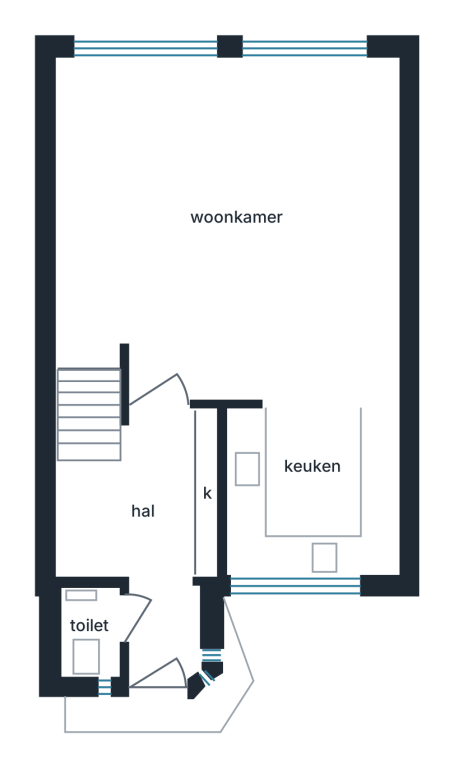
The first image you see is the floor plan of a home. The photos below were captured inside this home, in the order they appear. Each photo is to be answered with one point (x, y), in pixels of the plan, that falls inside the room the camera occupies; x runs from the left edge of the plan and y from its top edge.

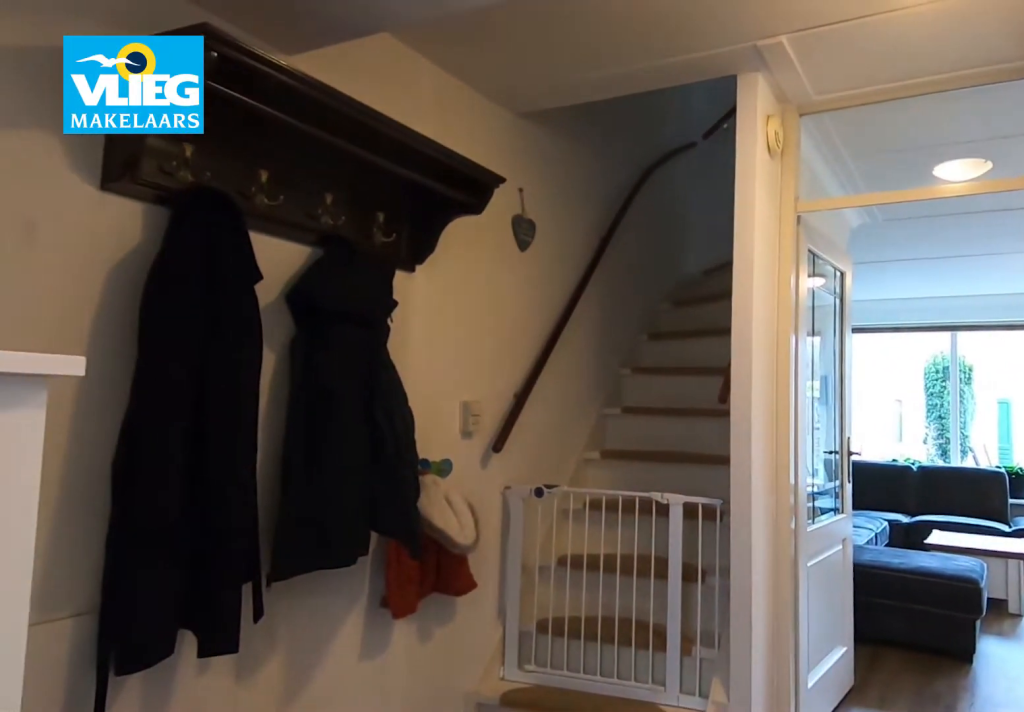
(139, 537)
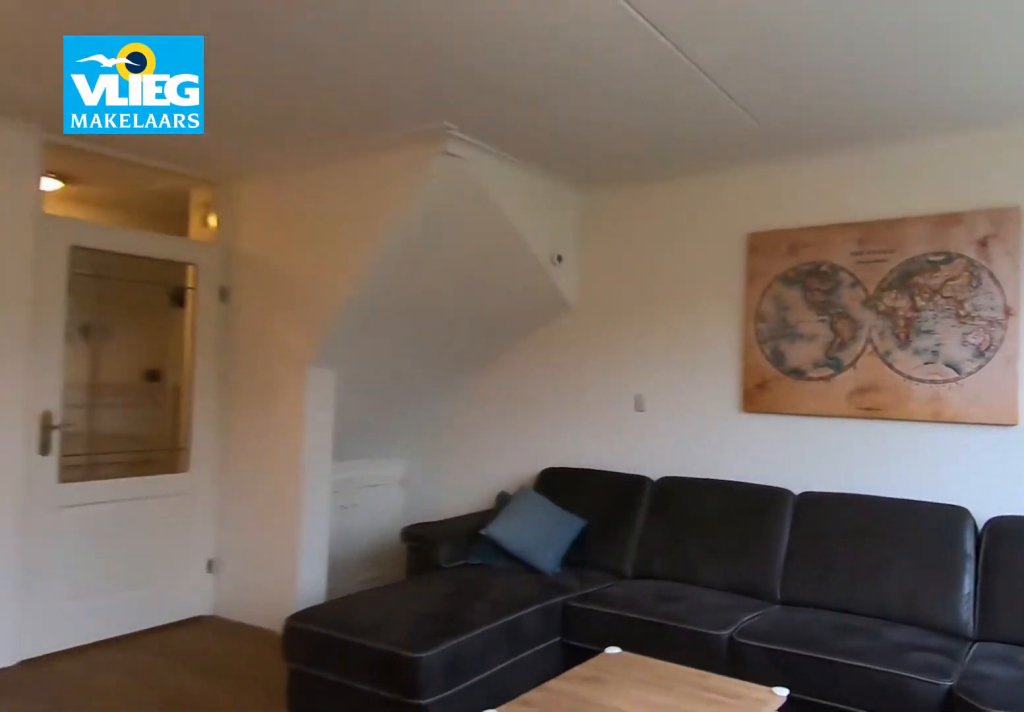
(222, 155)
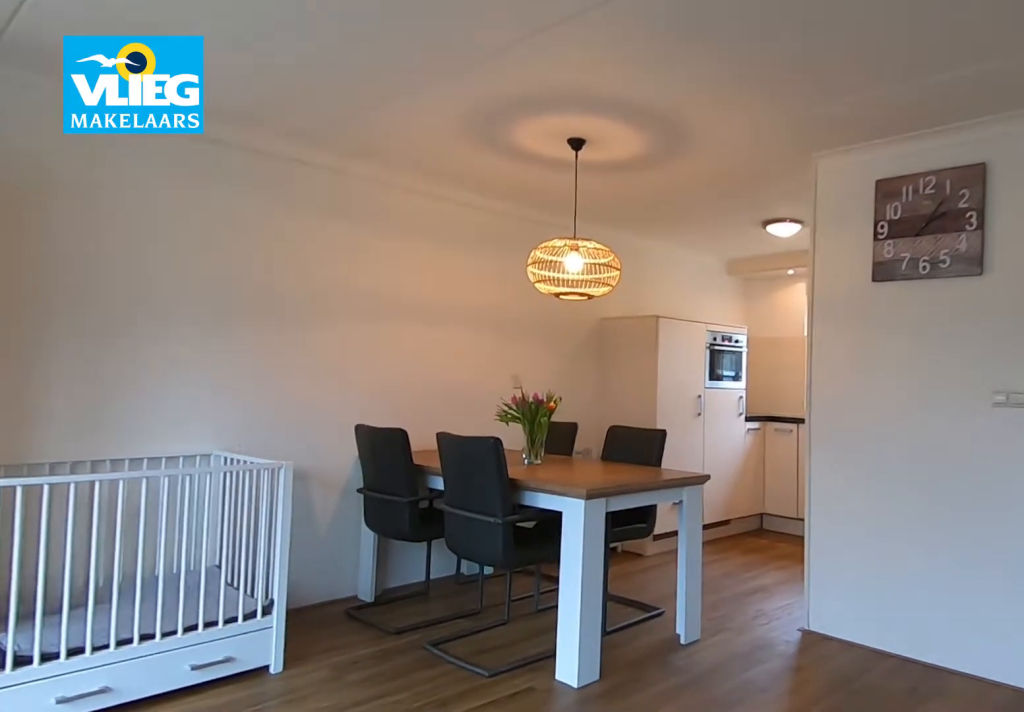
(222, 155)
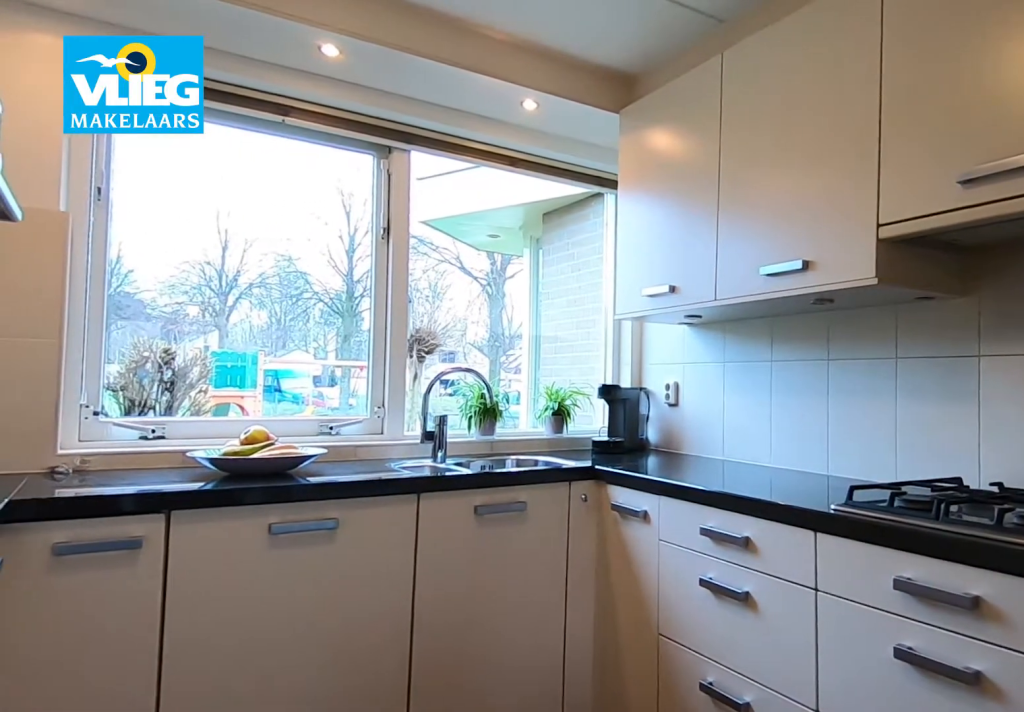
(314, 490)
